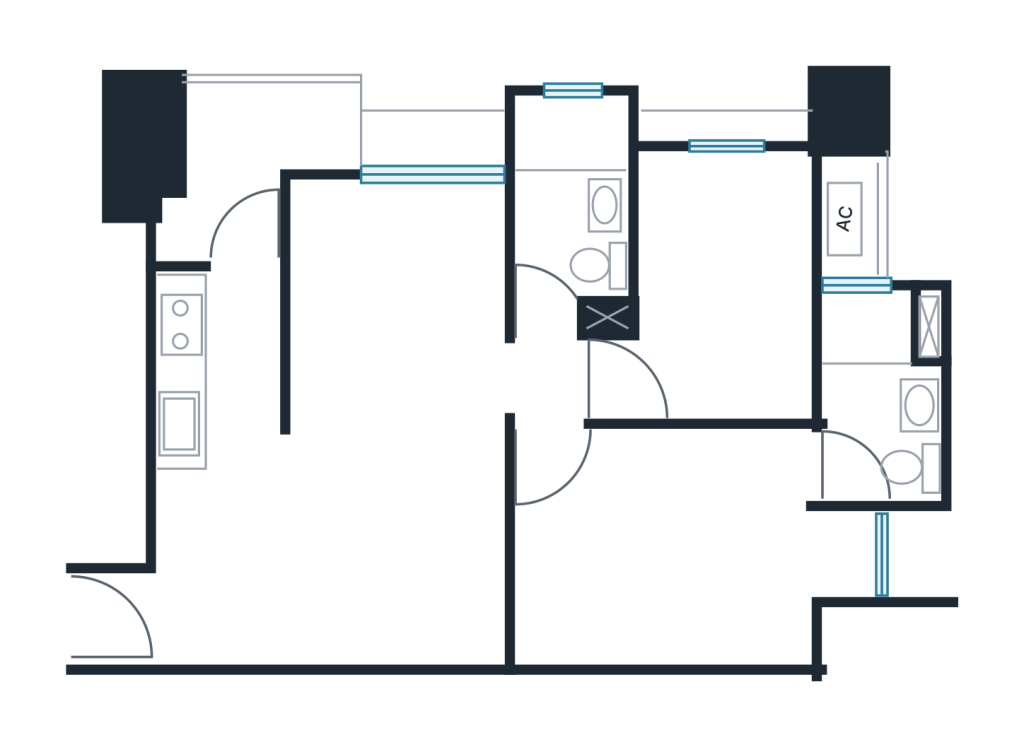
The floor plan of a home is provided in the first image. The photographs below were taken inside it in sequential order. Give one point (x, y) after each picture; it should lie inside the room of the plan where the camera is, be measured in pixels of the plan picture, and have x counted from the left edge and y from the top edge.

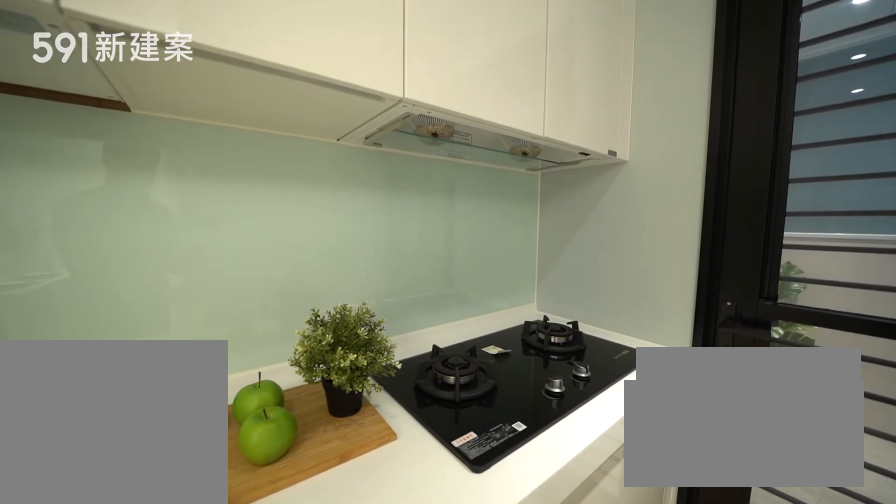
(218, 390)
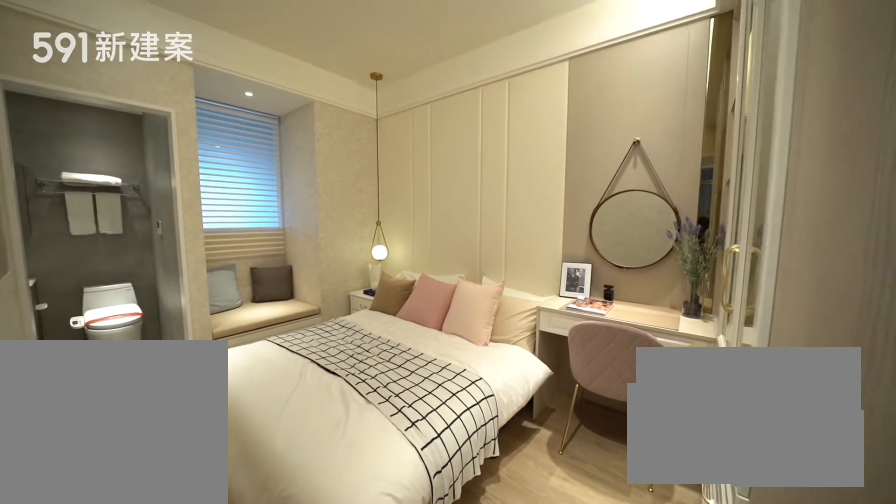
(668, 548)
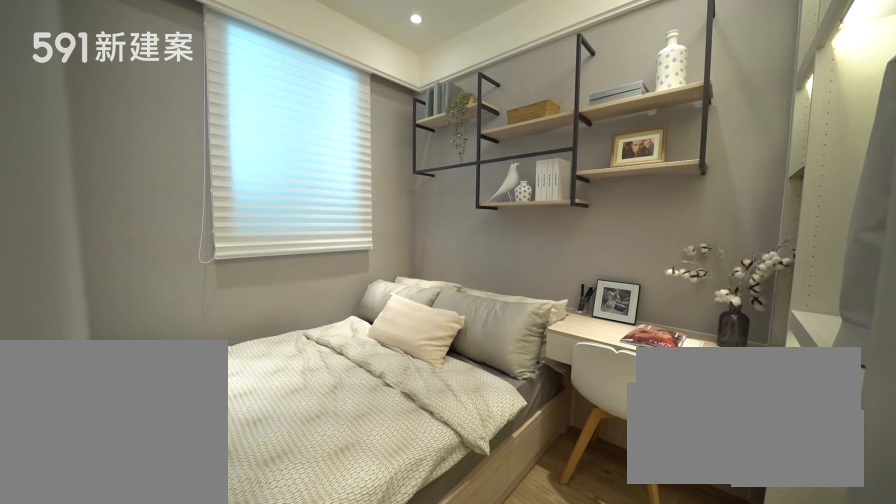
(734, 276)
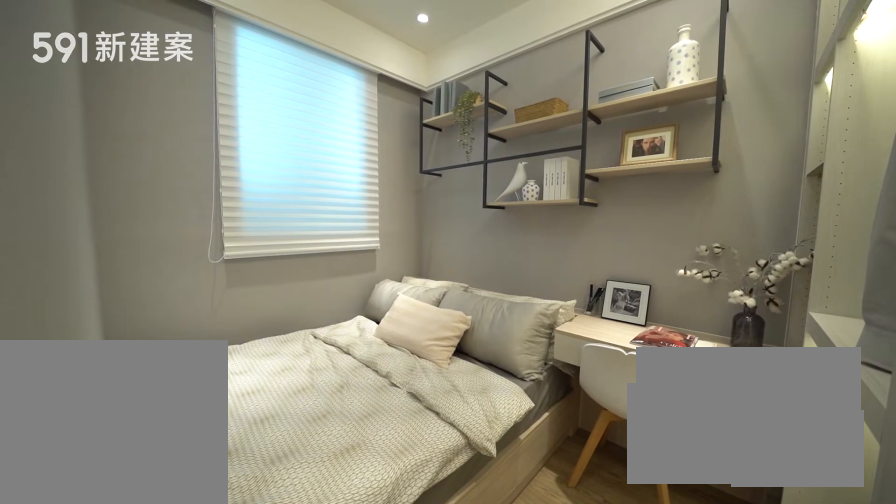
(734, 276)
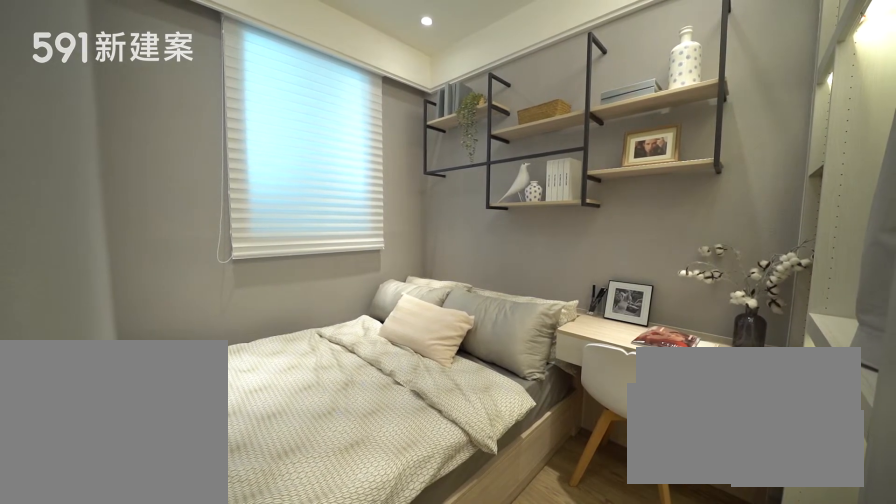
(734, 276)
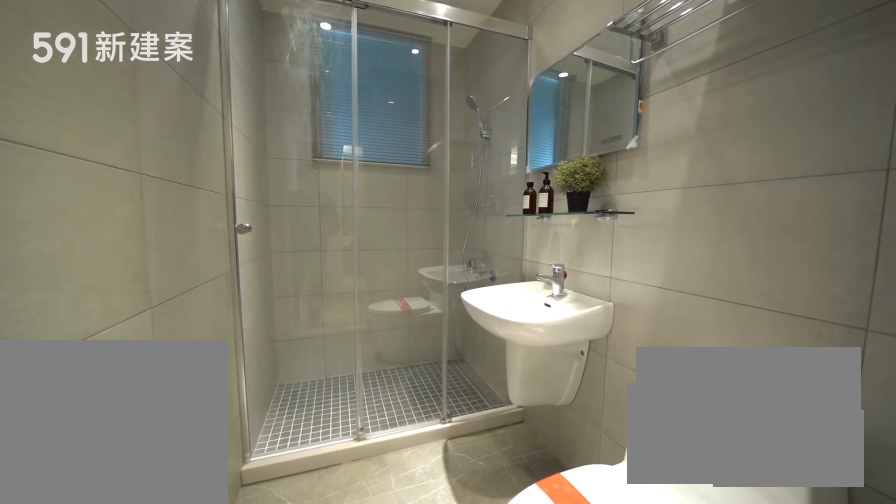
(570, 200)
